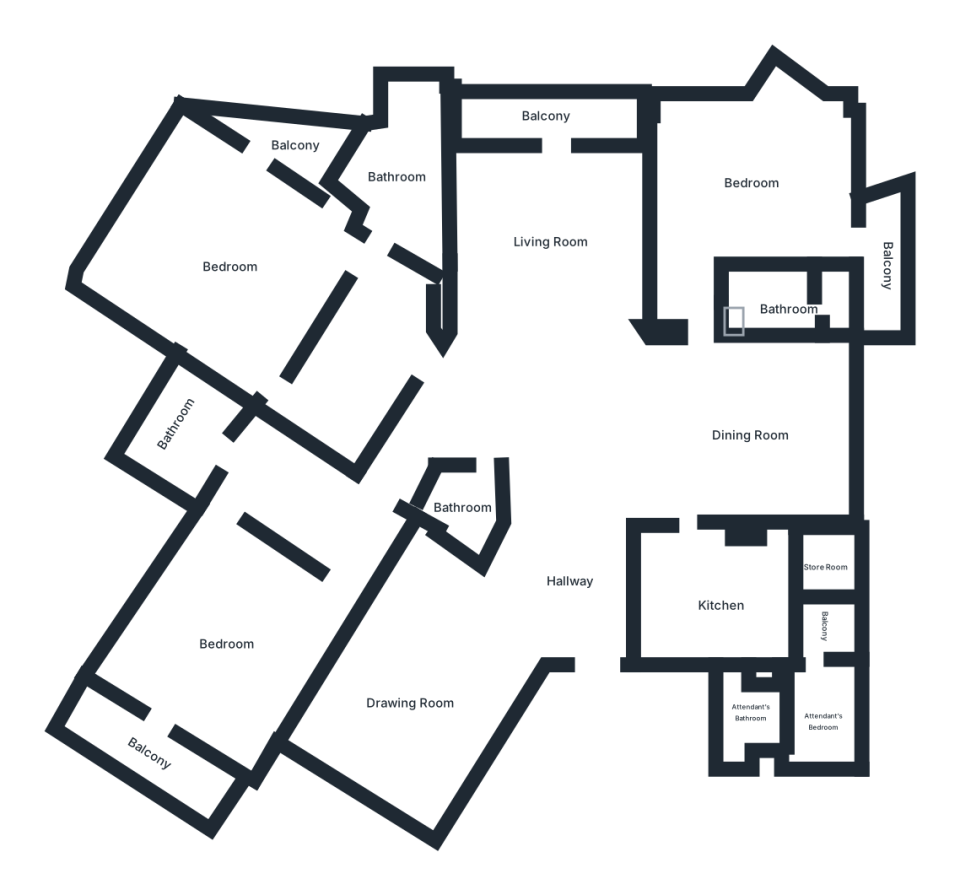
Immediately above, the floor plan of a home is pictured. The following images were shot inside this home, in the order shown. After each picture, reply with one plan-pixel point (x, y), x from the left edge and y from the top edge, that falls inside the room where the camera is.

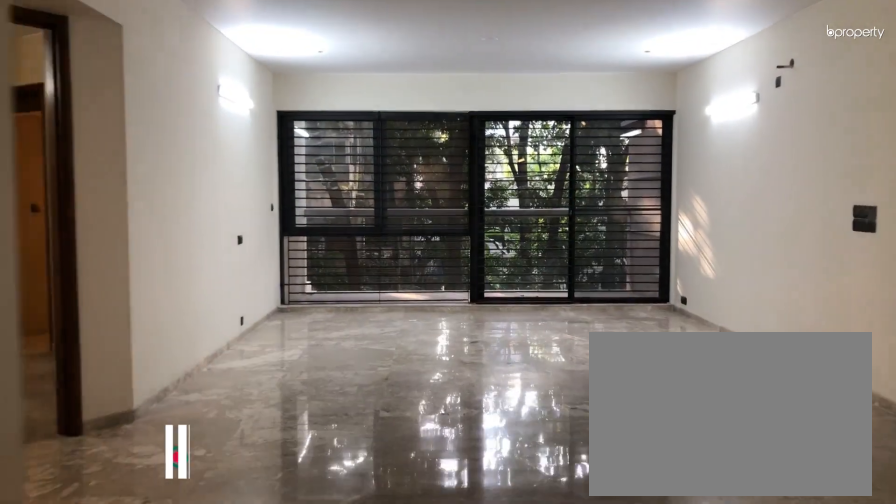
(567, 402)
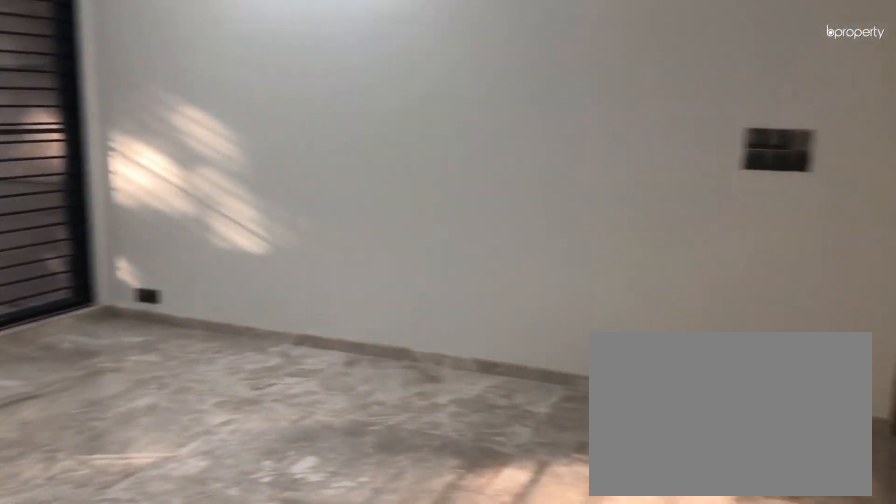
(545, 236)
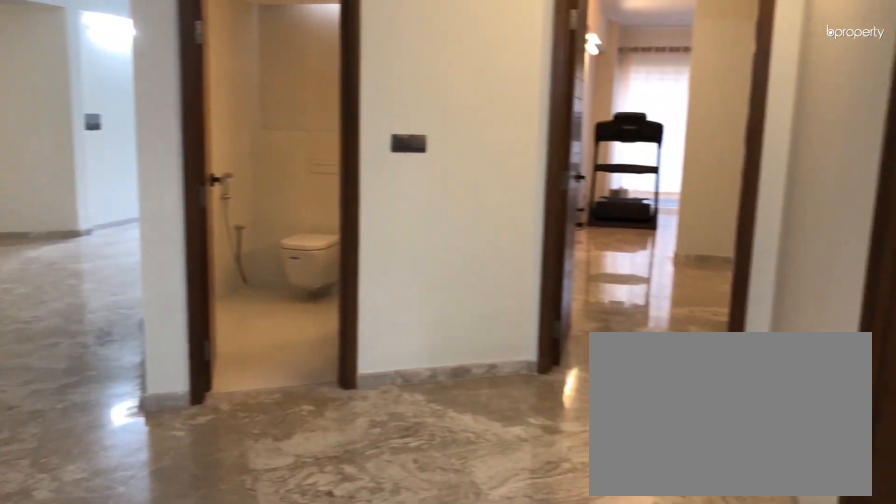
(545, 236)
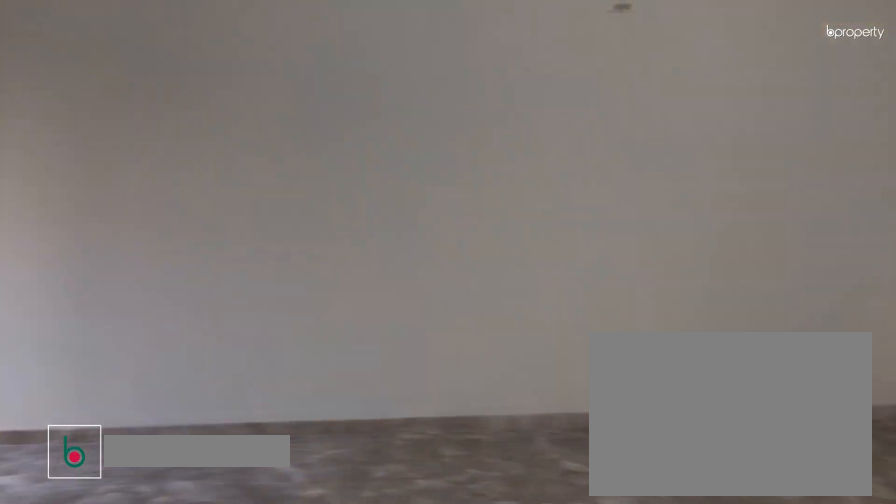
(418, 691)
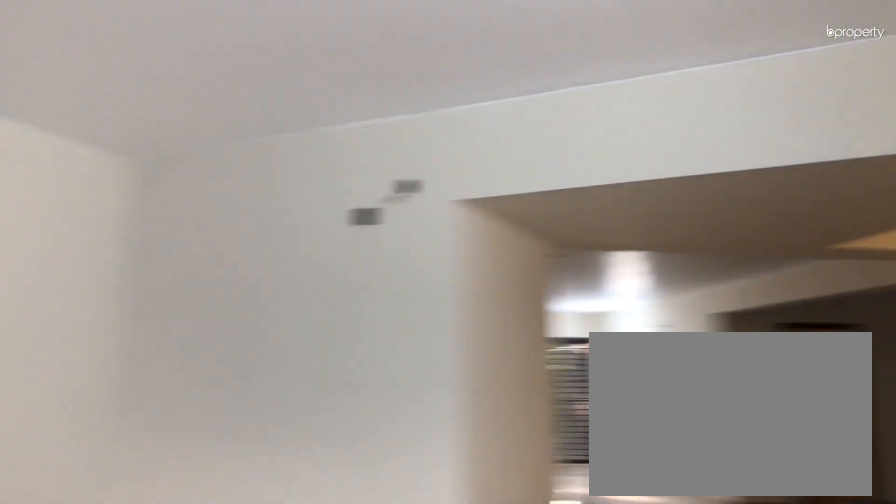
(418, 691)
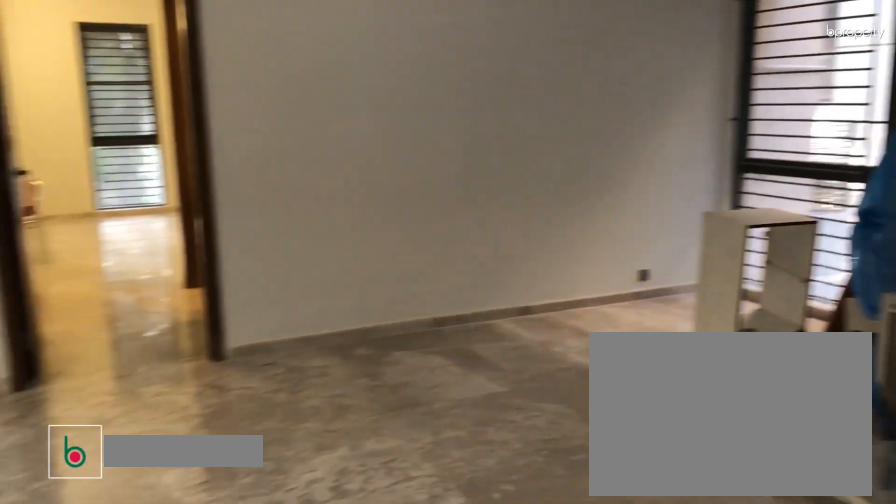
(756, 434)
